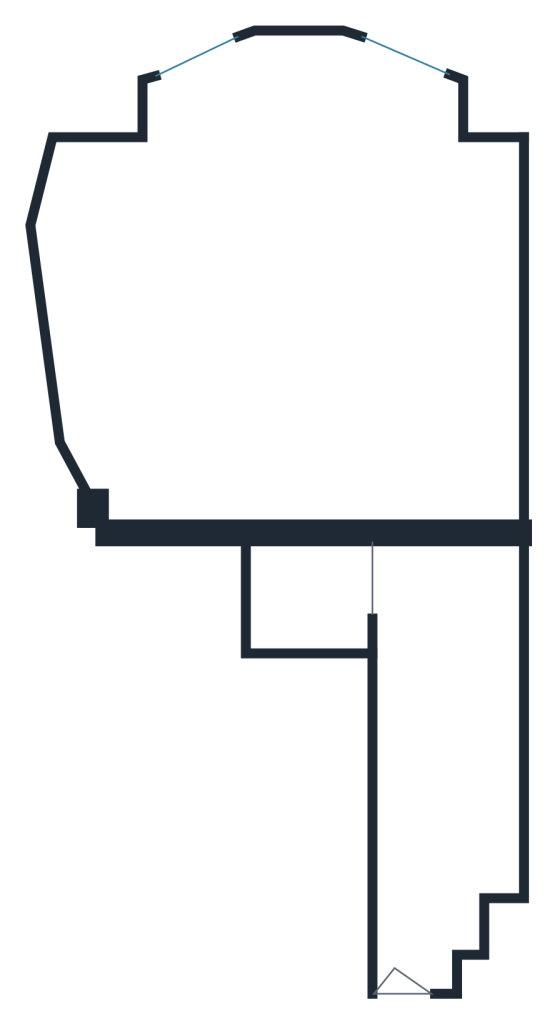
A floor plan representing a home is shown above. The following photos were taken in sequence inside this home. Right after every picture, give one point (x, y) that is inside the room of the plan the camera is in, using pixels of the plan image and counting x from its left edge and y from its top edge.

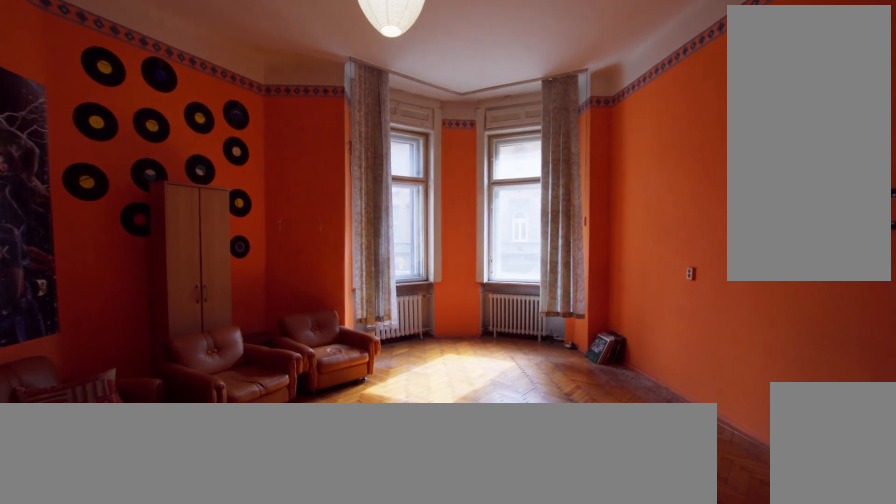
(291, 281)
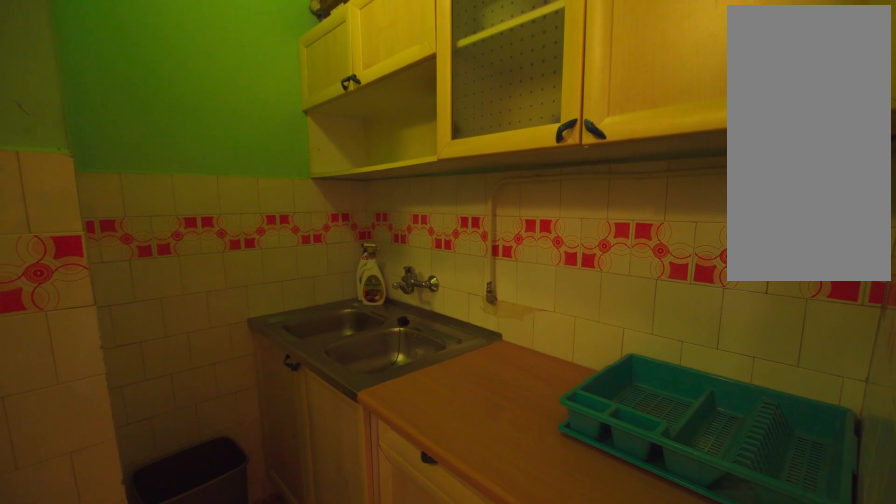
(307, 594)
